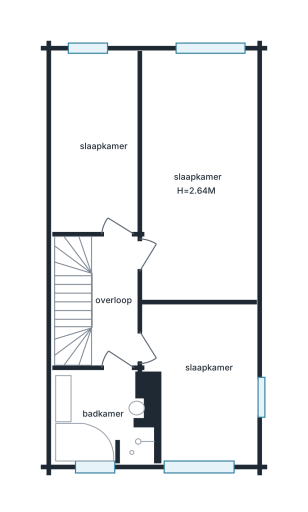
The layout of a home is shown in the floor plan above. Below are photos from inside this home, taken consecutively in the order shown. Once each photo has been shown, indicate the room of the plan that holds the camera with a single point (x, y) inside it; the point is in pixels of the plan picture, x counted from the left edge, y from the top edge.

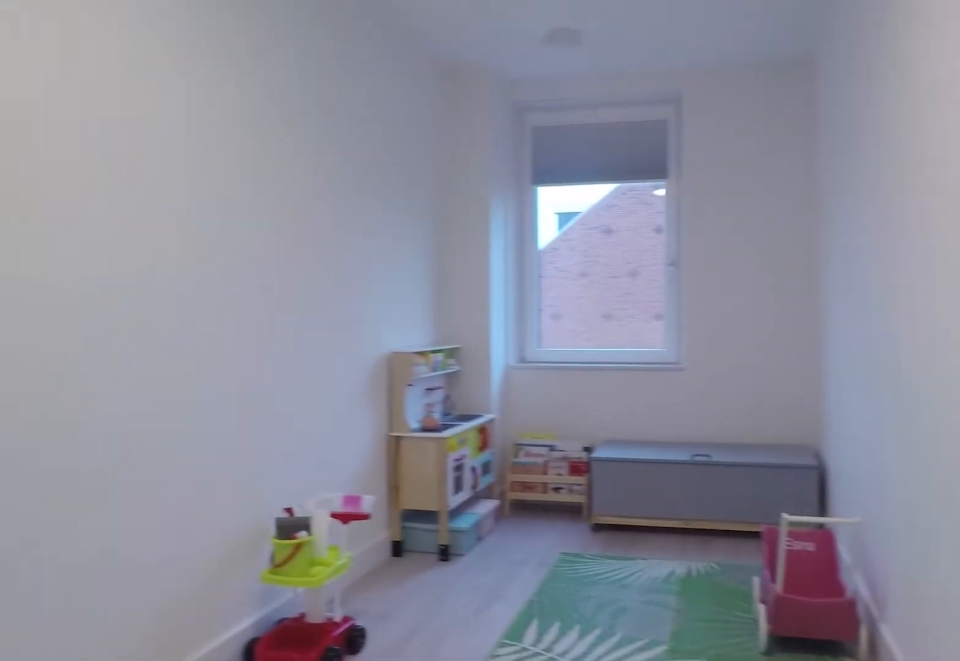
(92, 224)
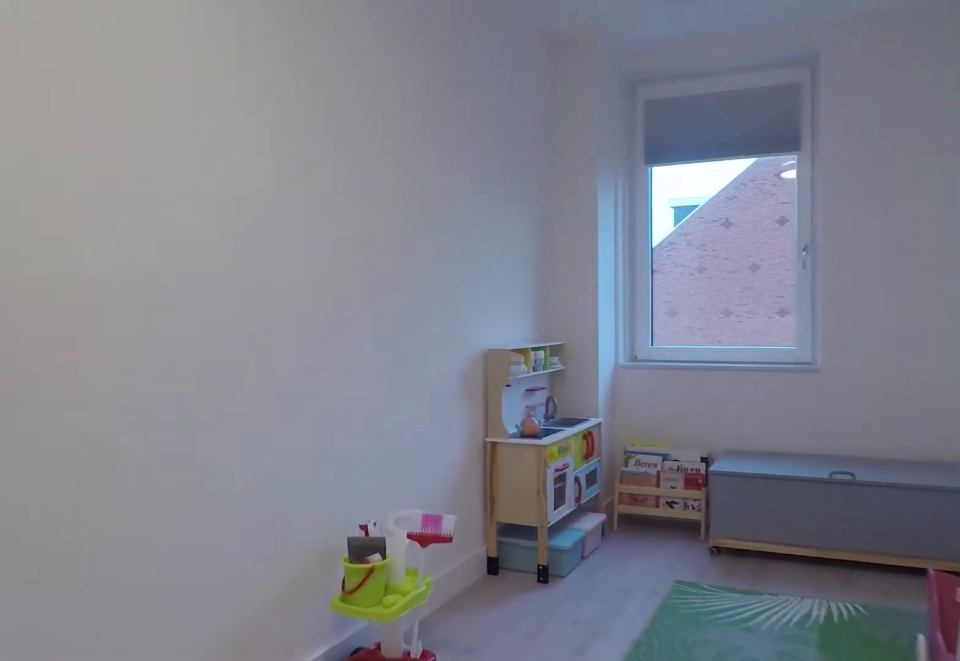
(92, 224)
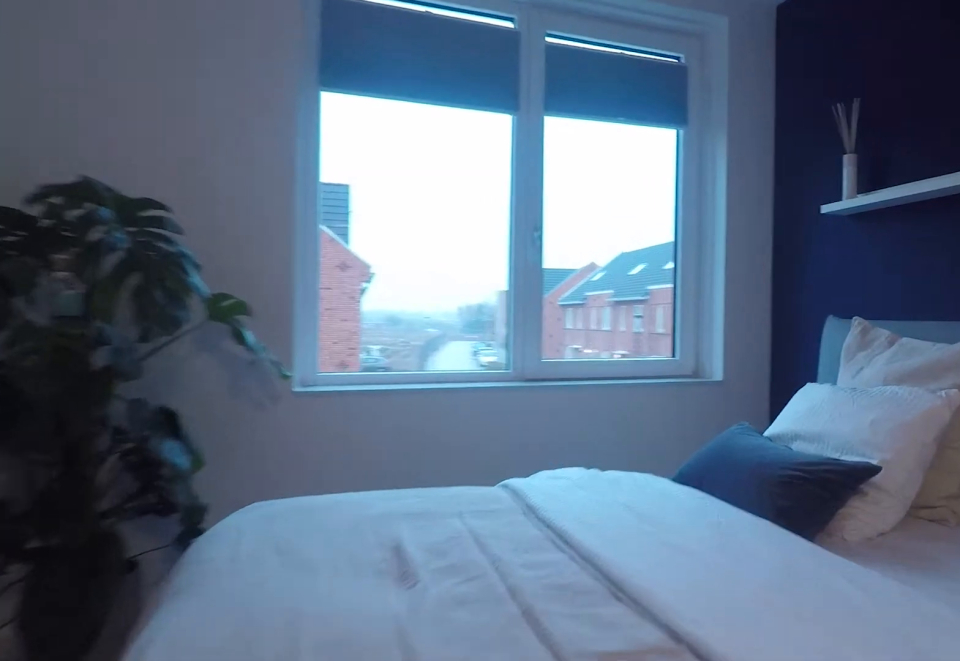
(204, 199)
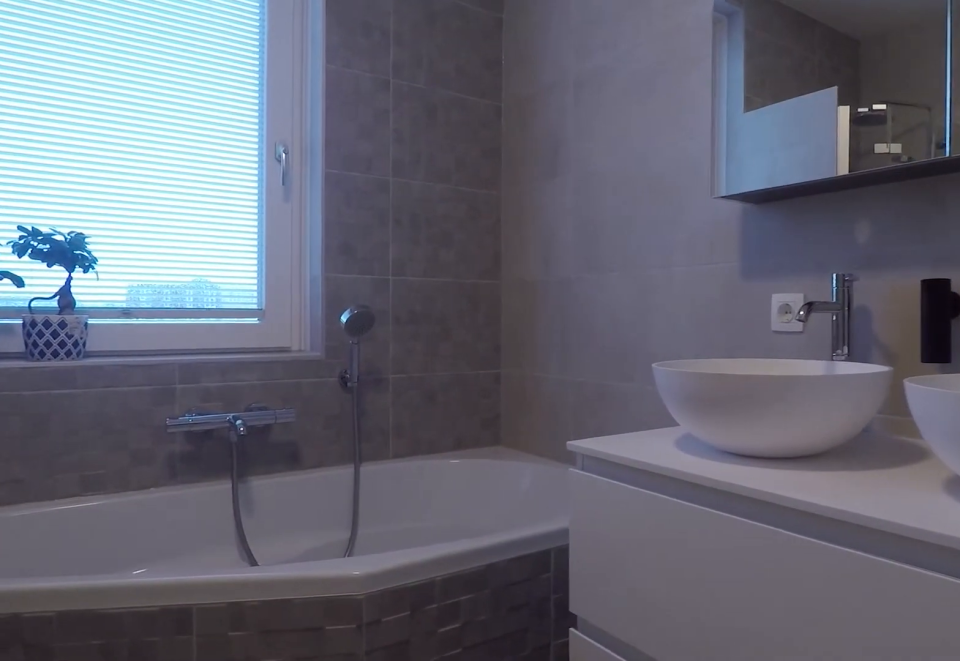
(100, 418)
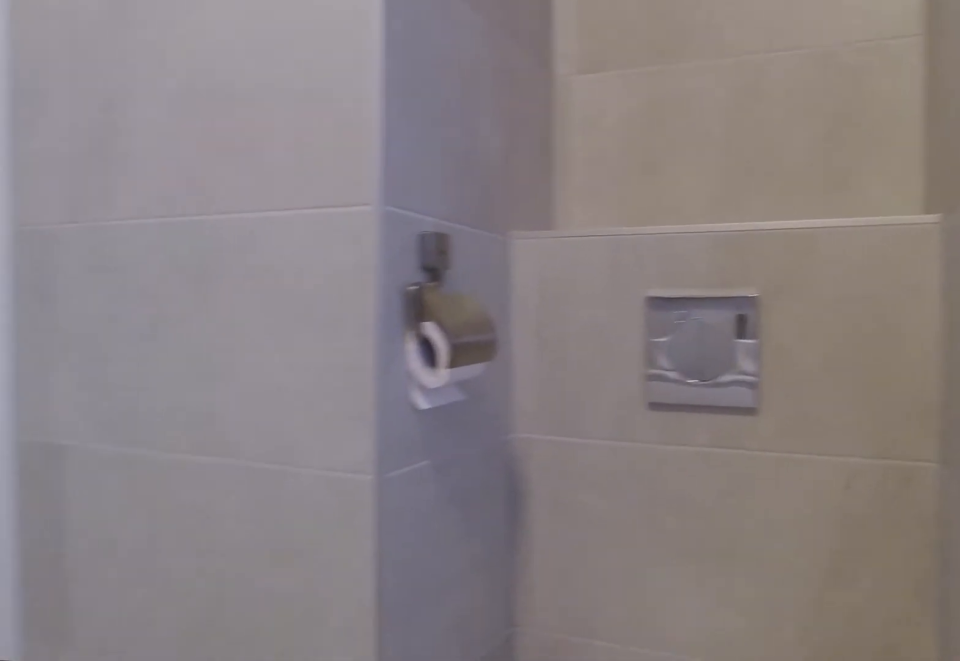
(100, 418)
